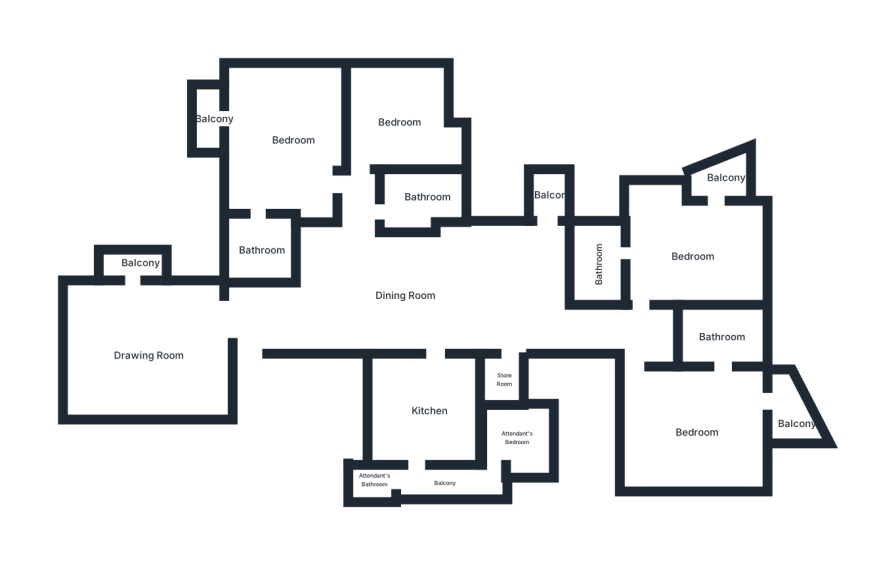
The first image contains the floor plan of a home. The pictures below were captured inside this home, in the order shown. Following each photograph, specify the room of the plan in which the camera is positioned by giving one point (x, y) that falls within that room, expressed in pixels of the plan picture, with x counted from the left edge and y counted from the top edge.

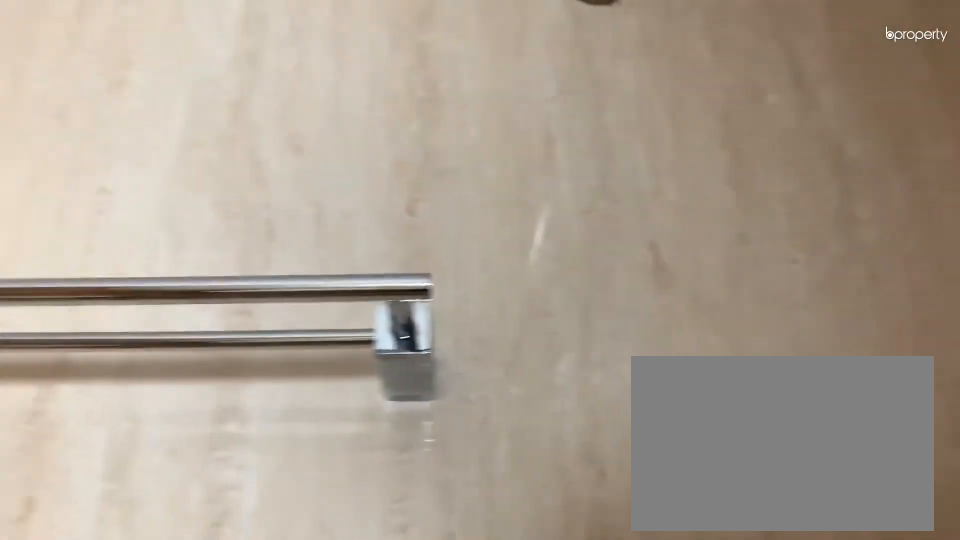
(419, 201)
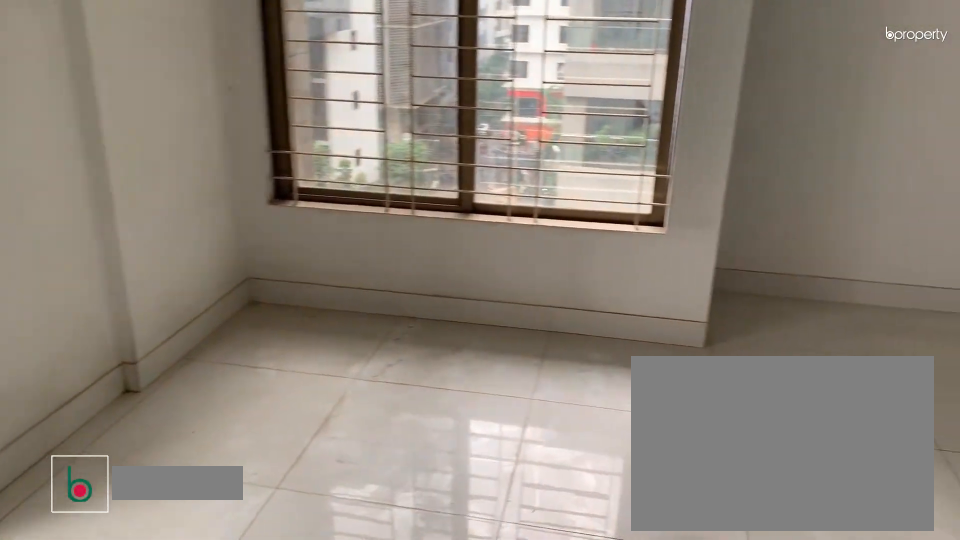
(400, 123)
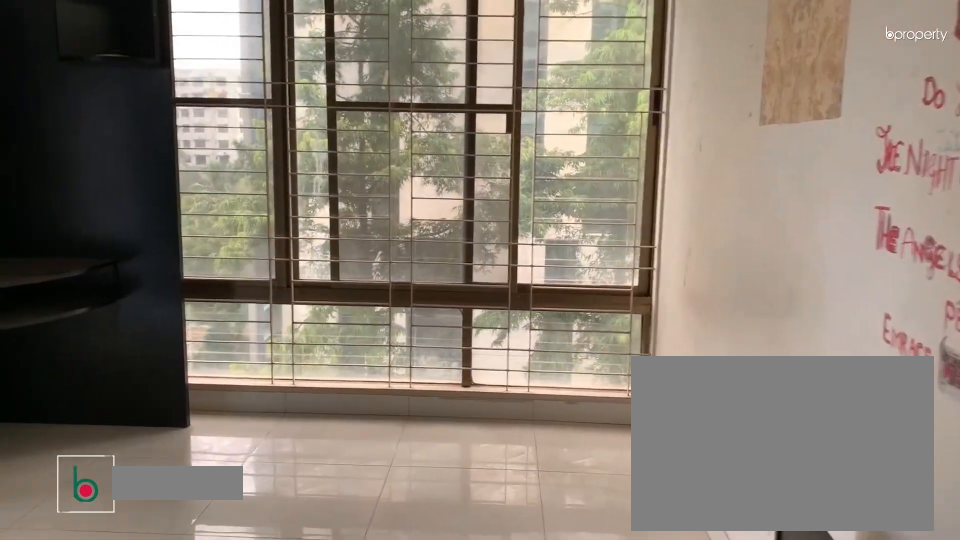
(295, 140)
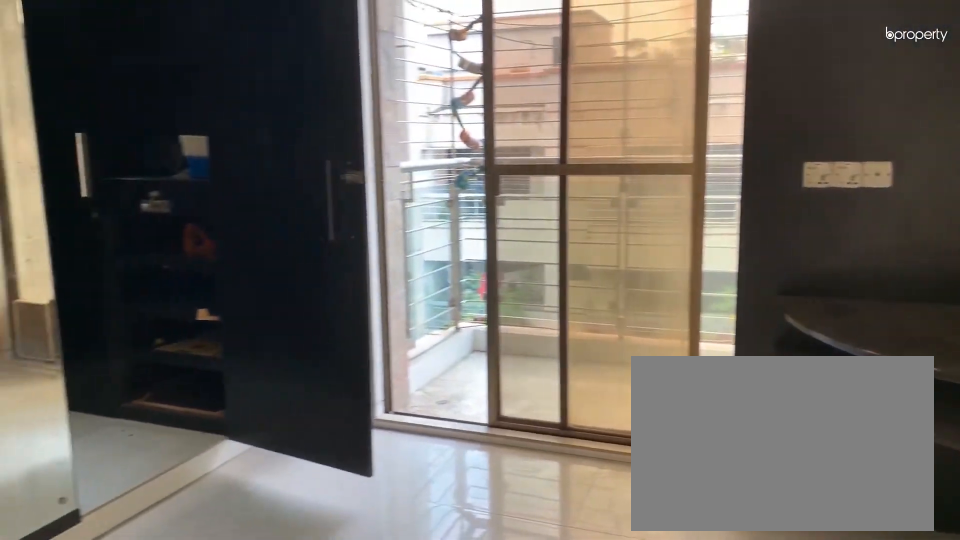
(294, 140)
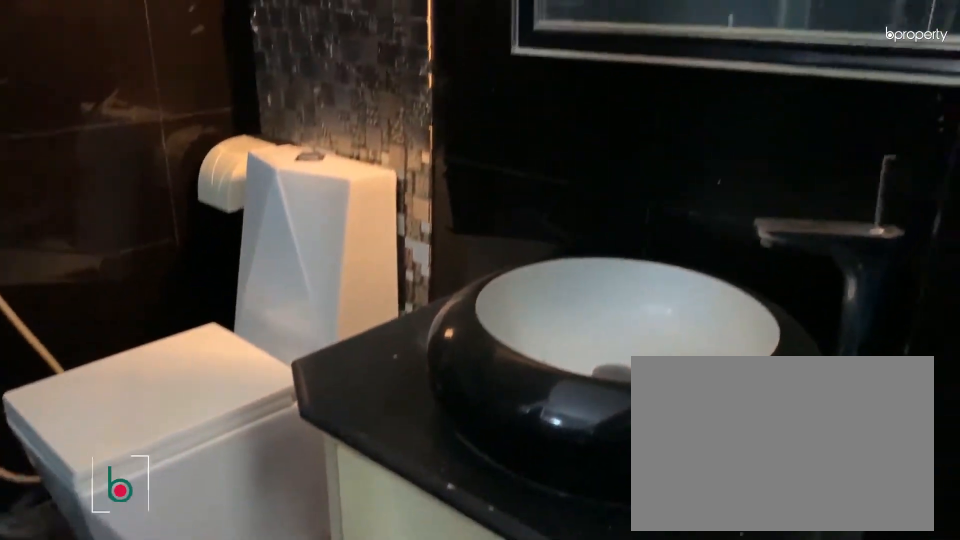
(261, 248)
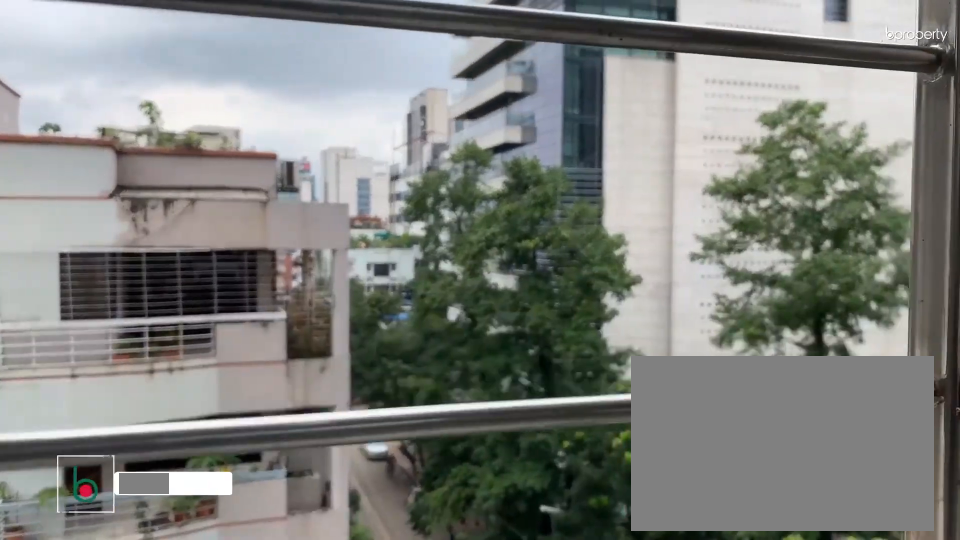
(213, 122)
